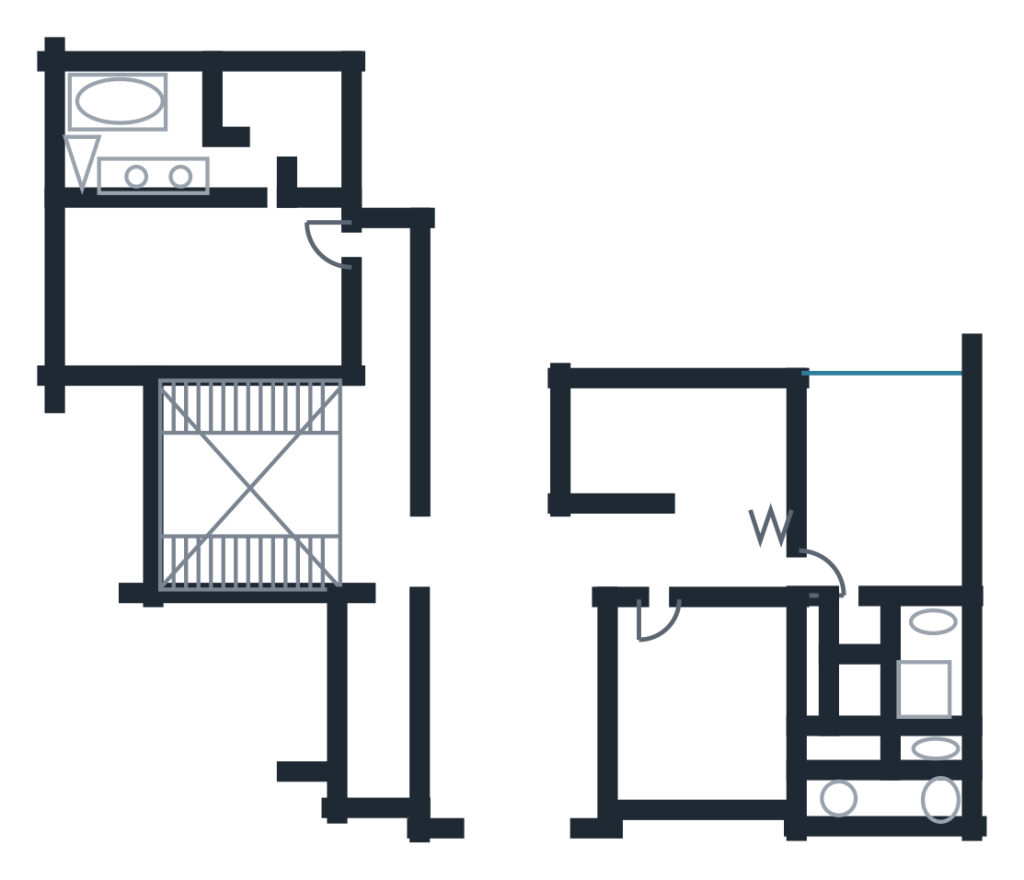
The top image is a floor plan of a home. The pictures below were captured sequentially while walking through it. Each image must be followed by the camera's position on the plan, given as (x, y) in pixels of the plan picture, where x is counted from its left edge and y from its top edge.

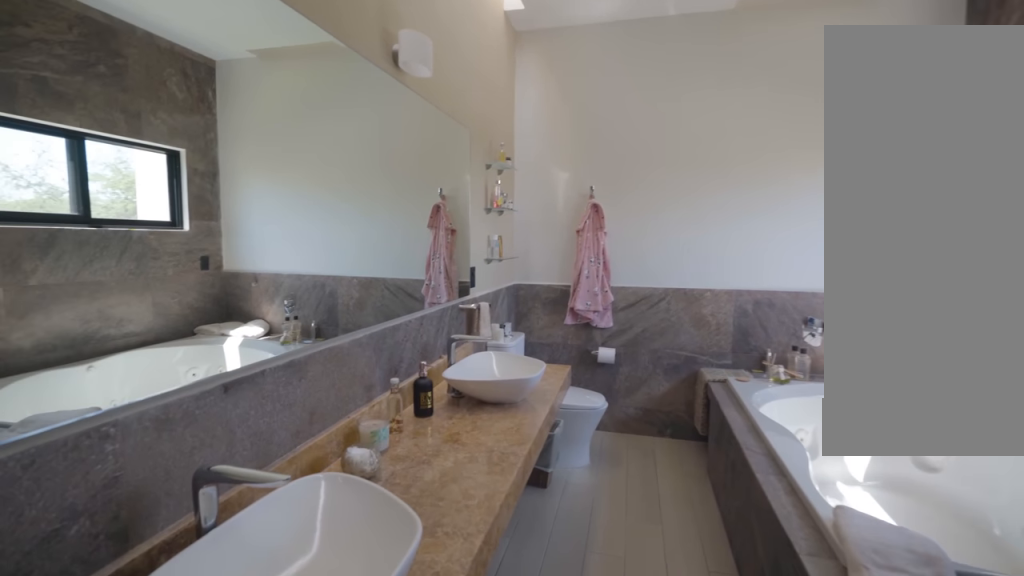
(247, 161)
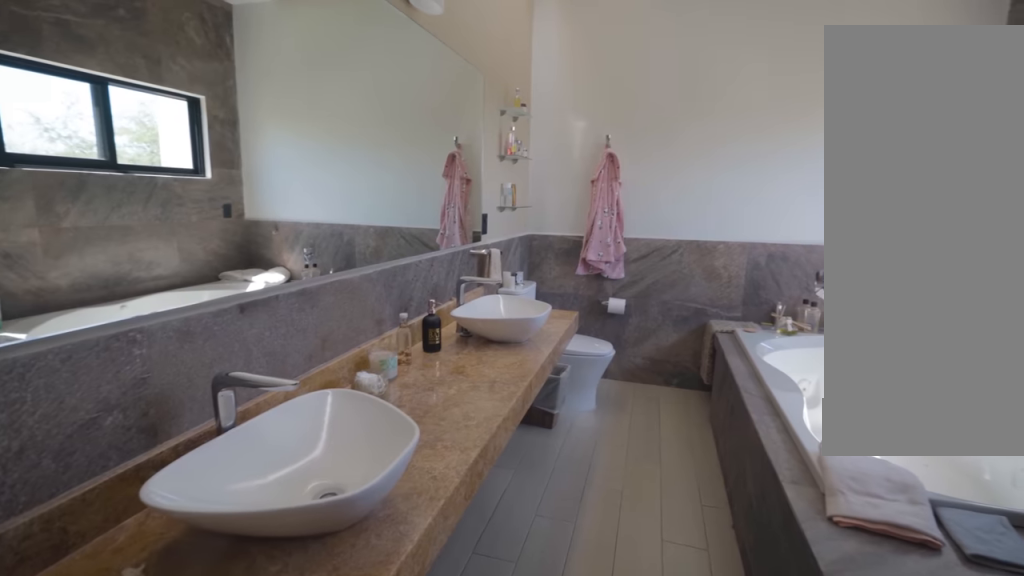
(189, 144)
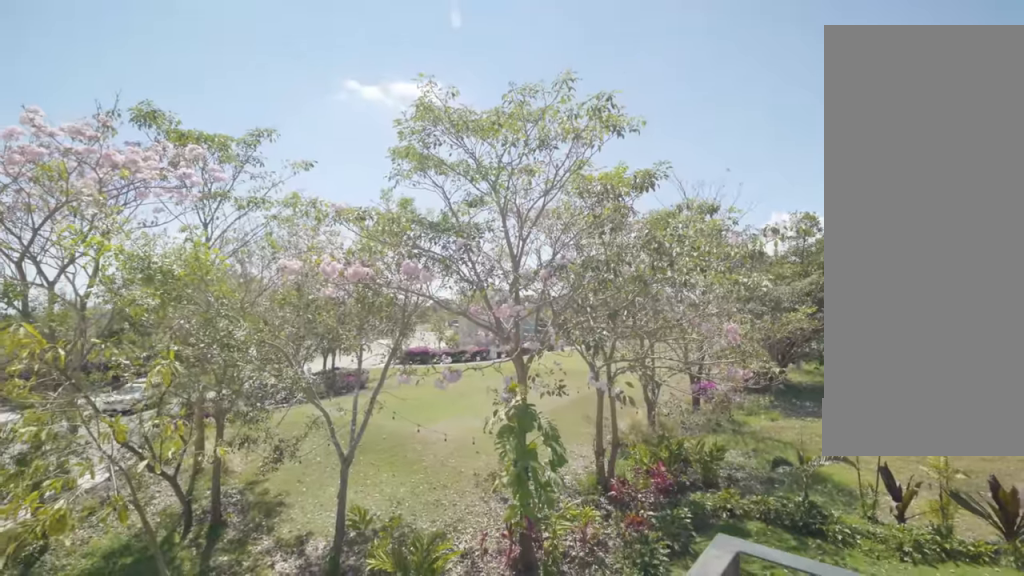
(400, 87)
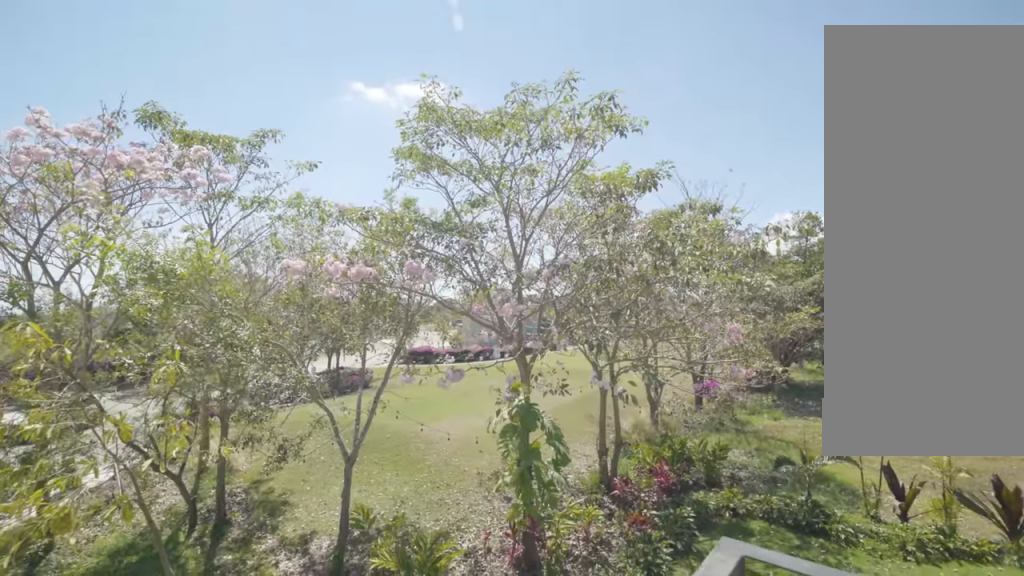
(400, 87)
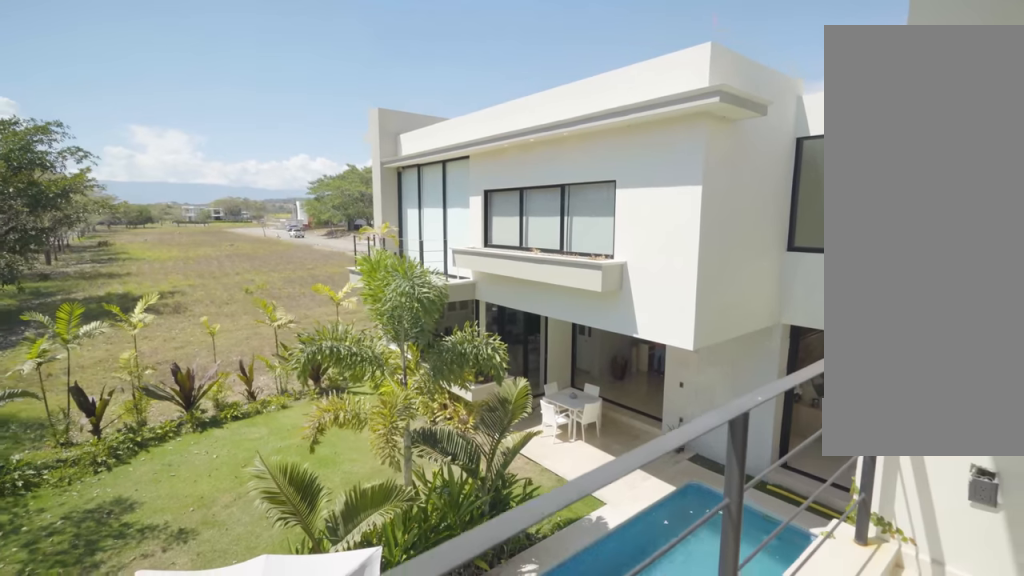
(417, 163)
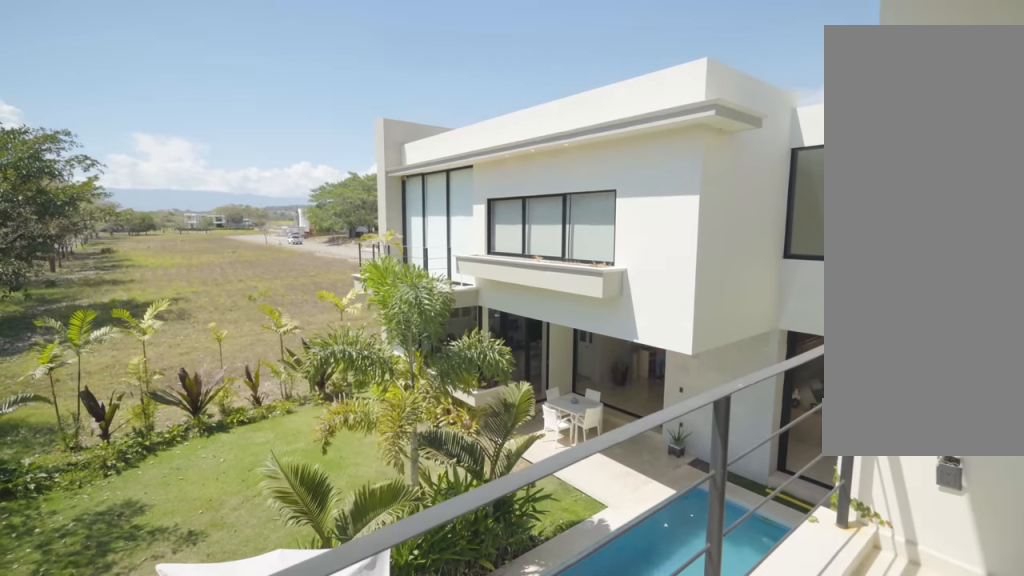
(415, 160)
